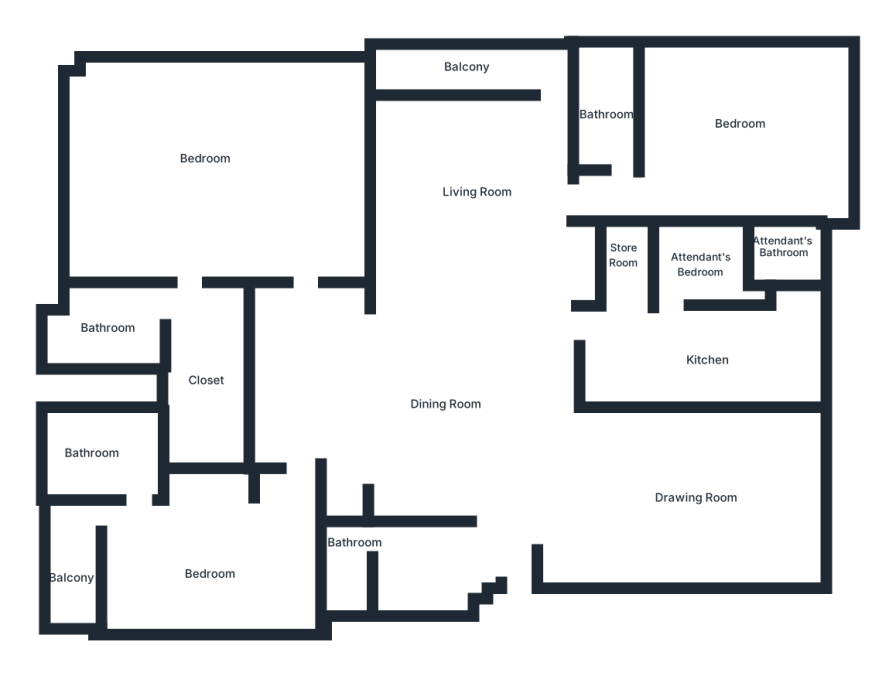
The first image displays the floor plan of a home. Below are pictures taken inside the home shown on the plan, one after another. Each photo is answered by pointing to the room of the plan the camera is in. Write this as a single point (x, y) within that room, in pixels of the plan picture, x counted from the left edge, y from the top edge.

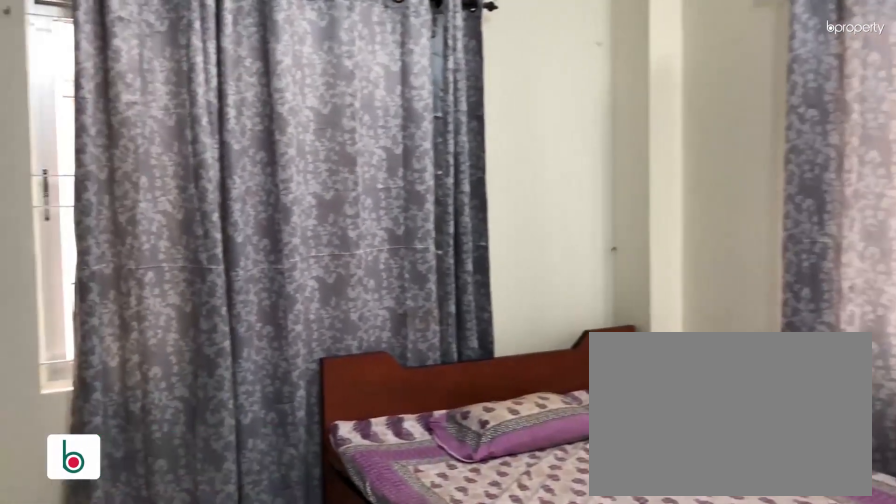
(723, 134)
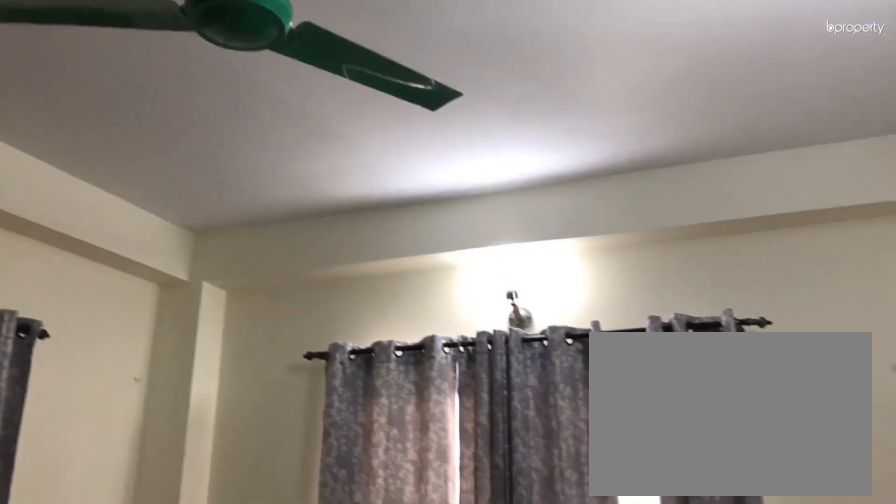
(723, 134)
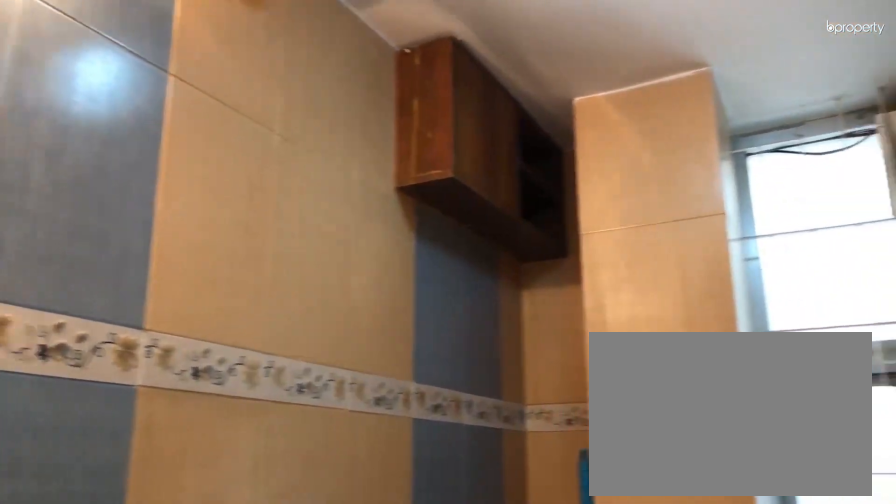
(609, 103)
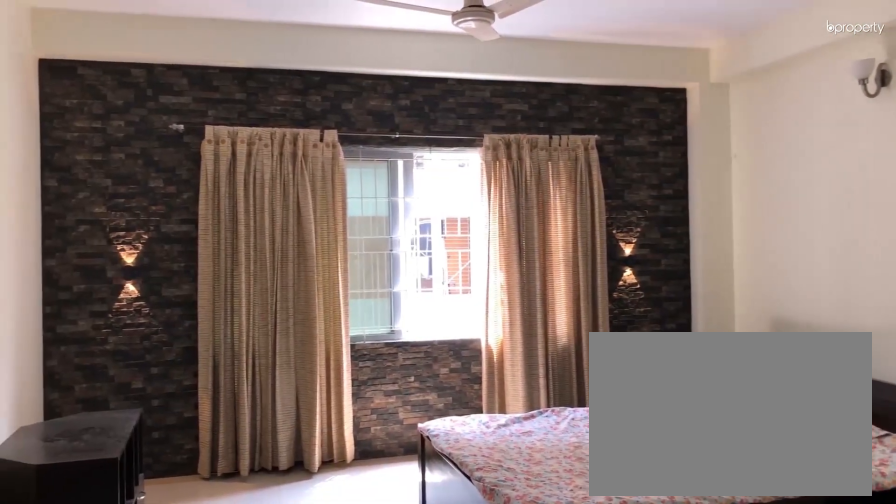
(209, 170)
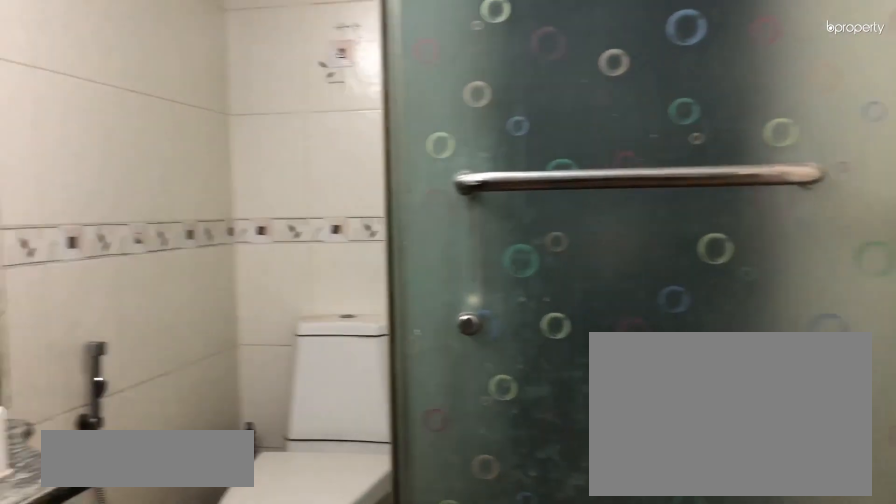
(120, 323)
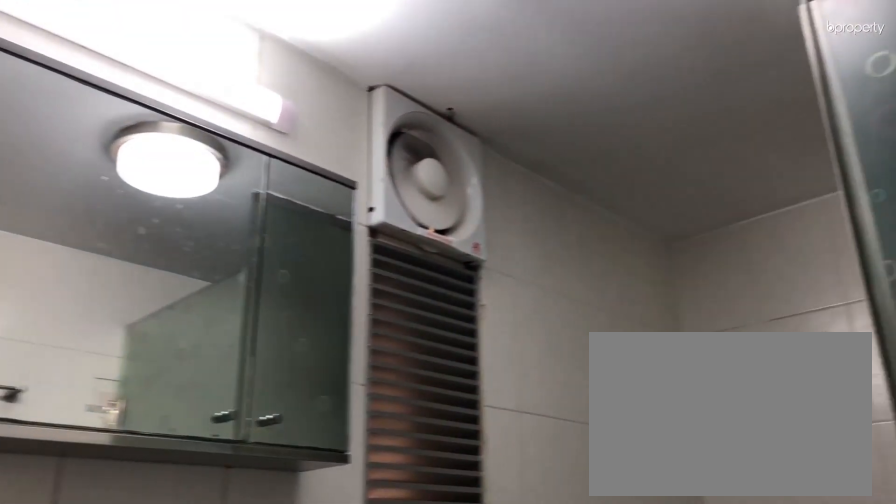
(120, 323)
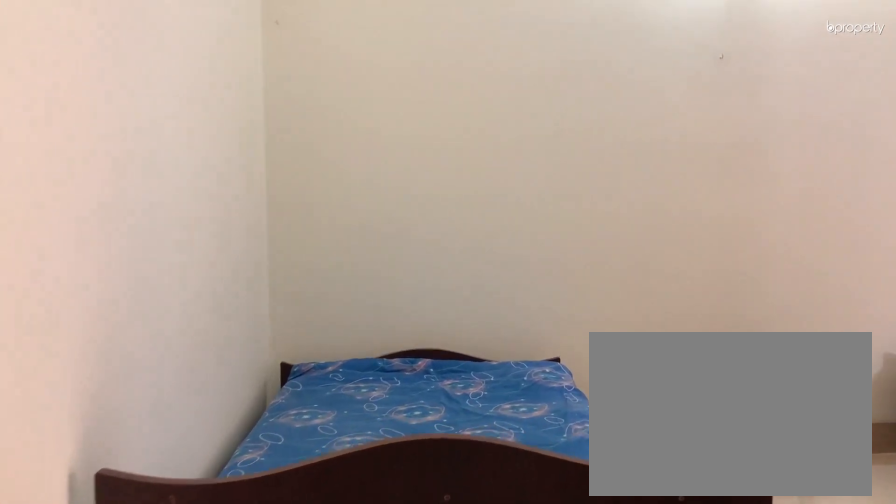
(266, 556)
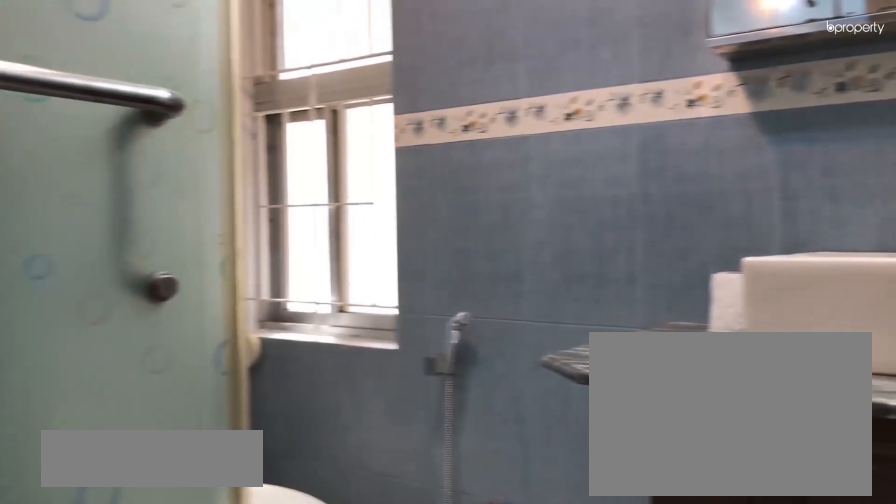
(104, 450)
